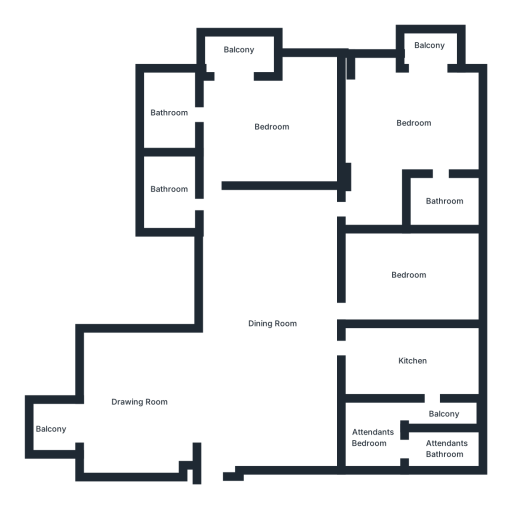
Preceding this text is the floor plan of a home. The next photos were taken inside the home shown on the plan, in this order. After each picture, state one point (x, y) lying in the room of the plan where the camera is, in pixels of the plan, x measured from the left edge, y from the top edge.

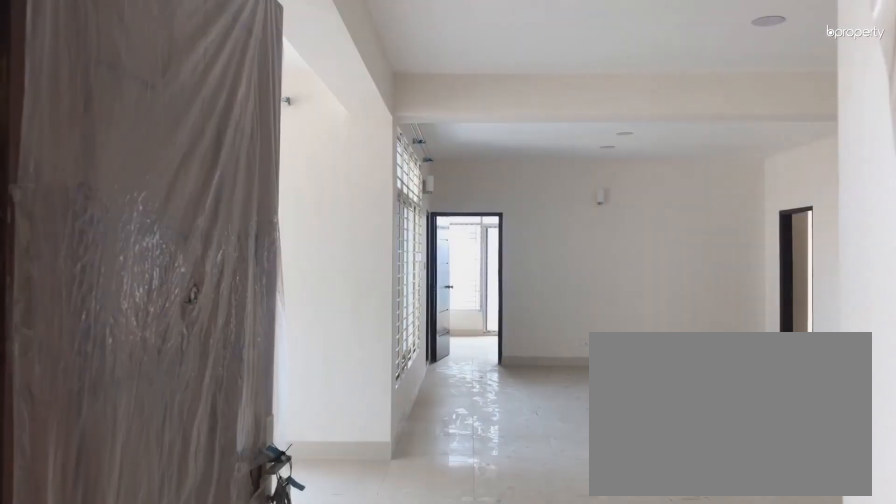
(222, 435)
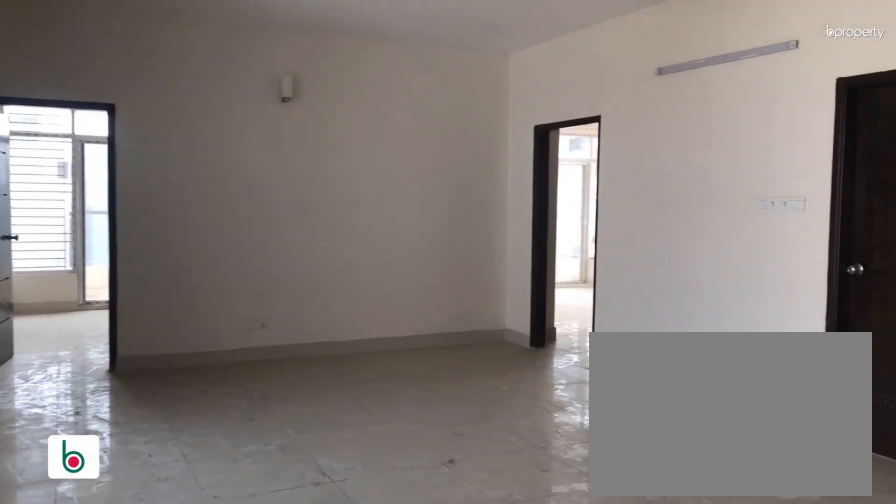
(271, 323)
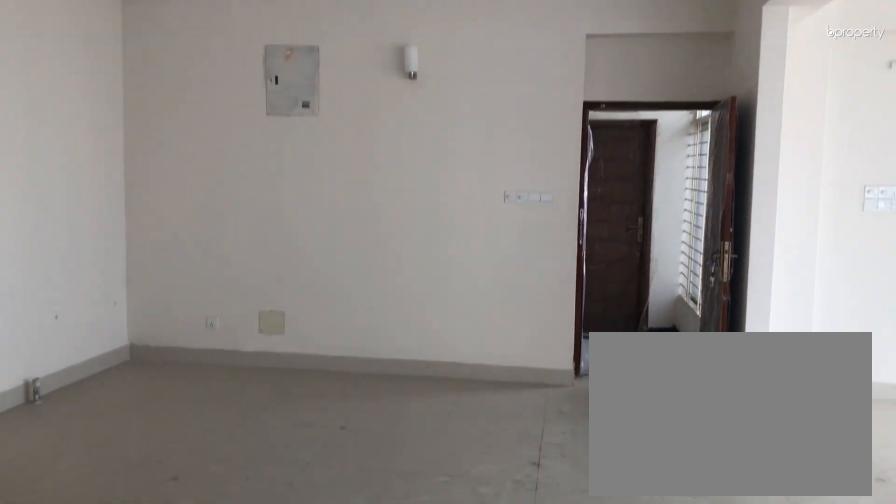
(271, 323)
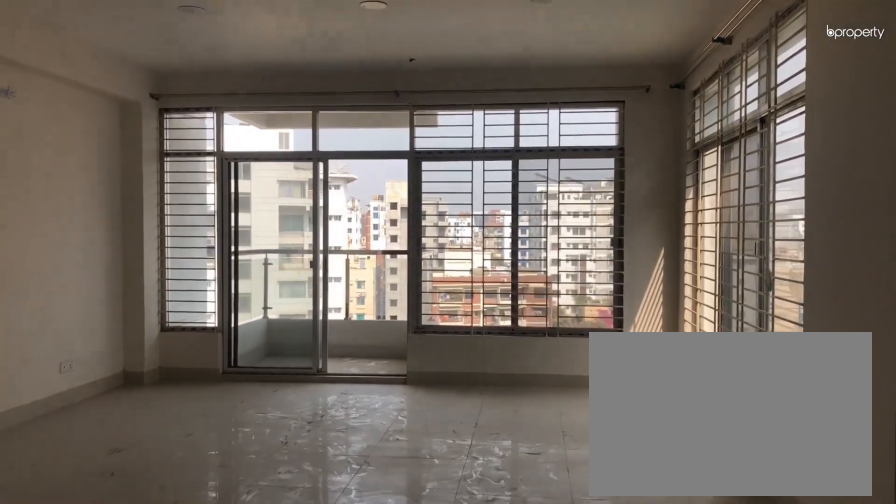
(183, 400)
